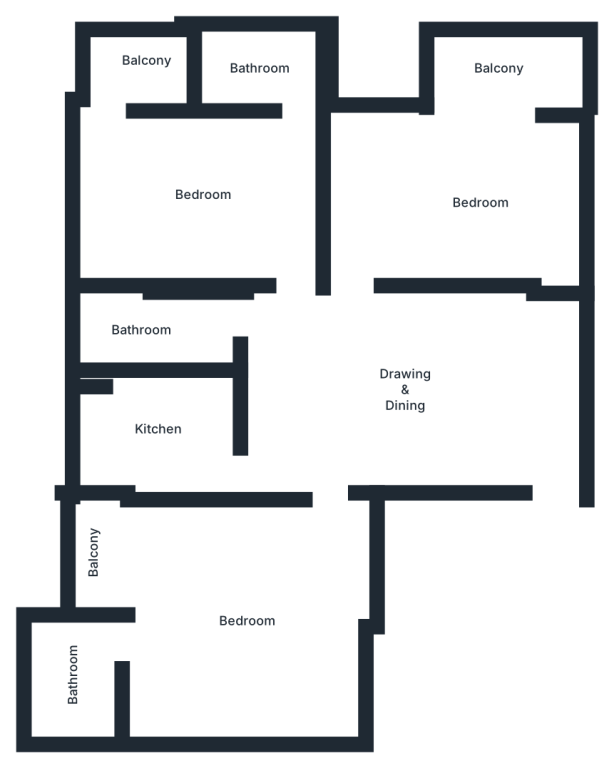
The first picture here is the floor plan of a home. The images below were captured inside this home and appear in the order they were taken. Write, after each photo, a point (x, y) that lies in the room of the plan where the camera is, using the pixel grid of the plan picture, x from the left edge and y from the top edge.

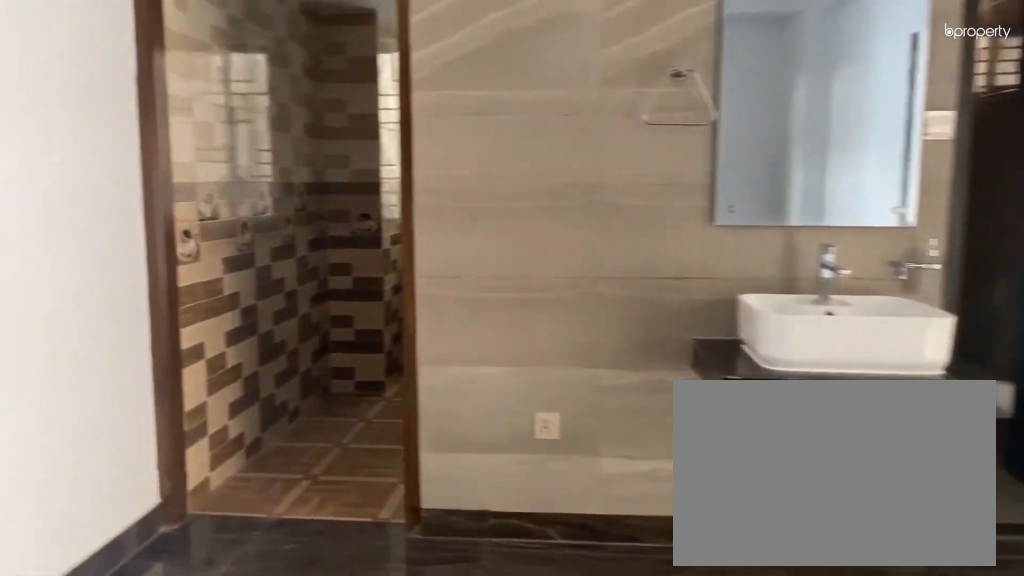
(407, 373)
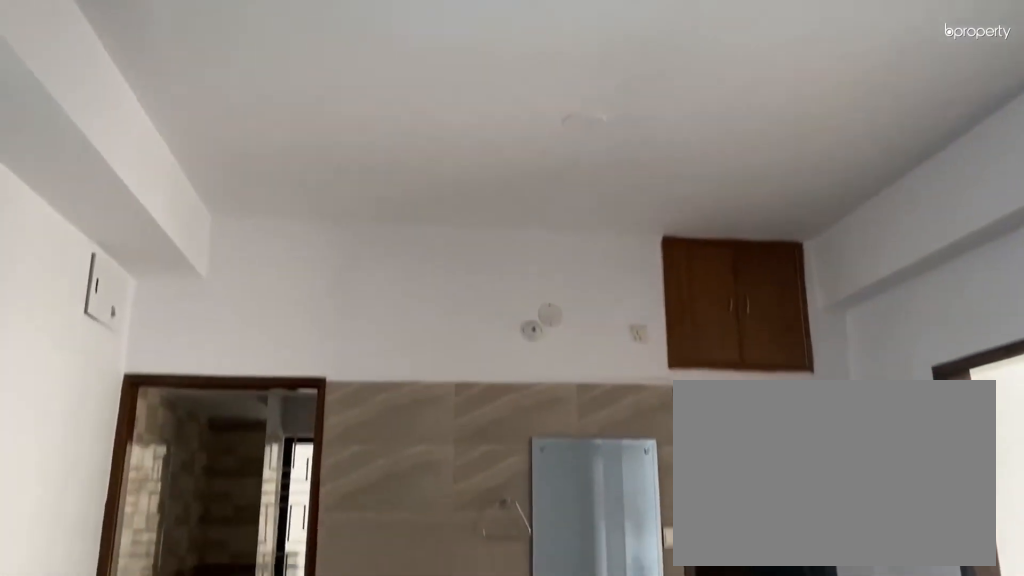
(407, 373)
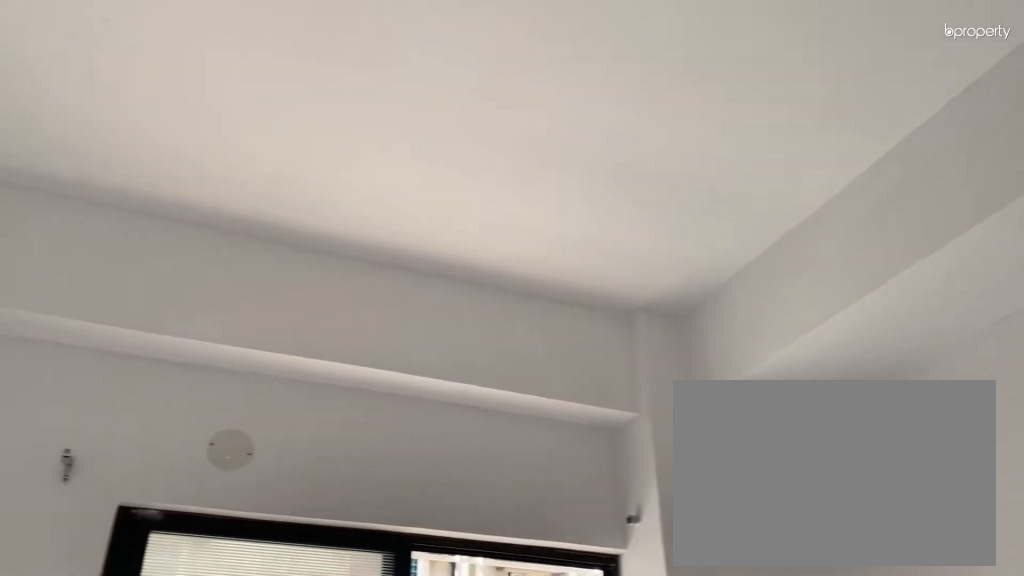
(485, 199)
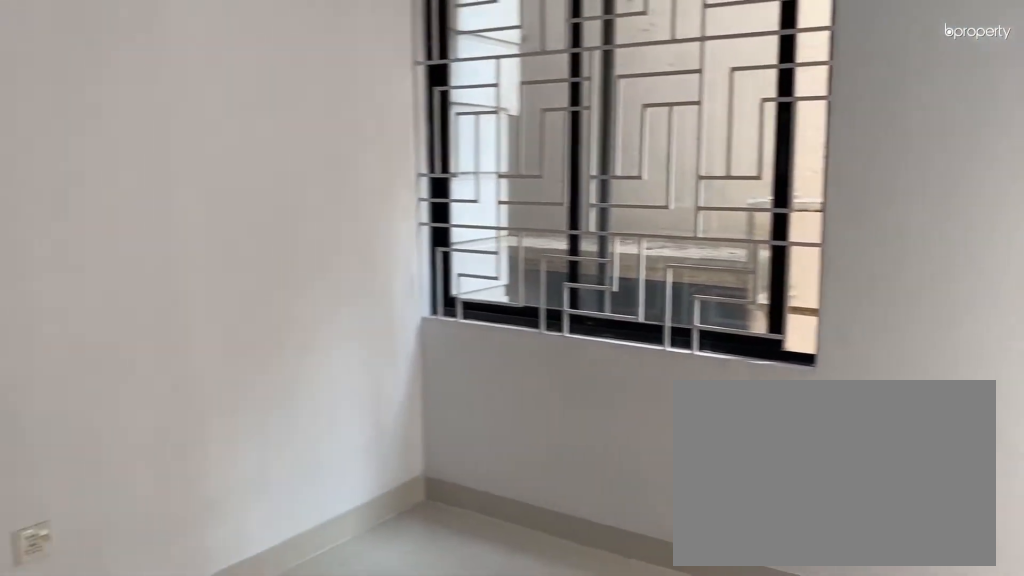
(210, 190)
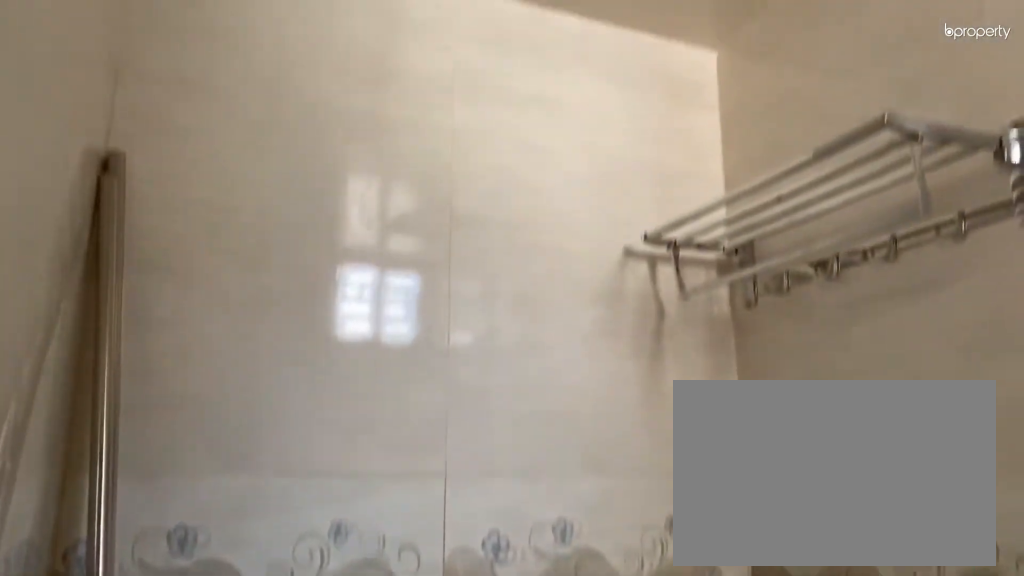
(259, 63)
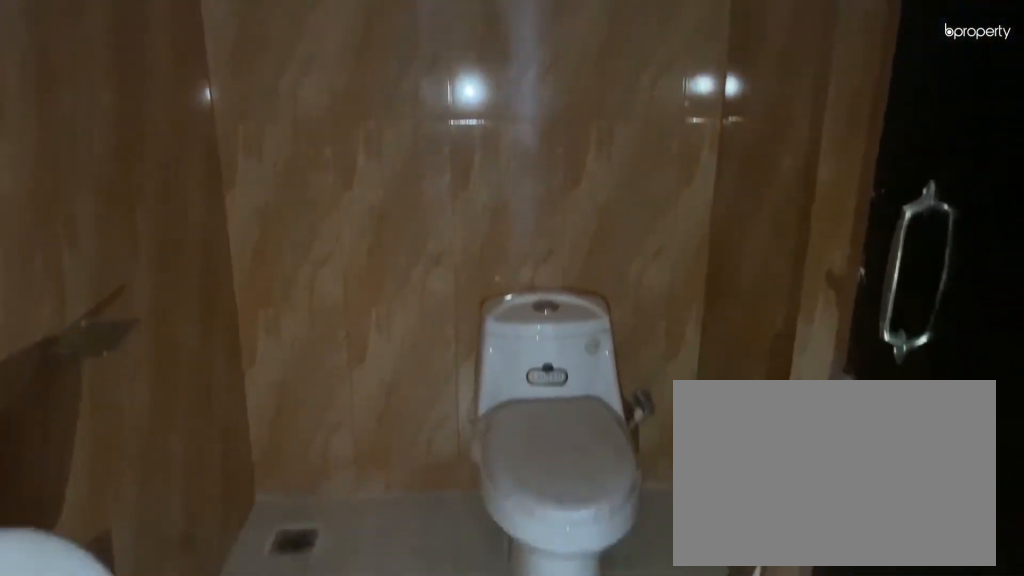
(157, 329)
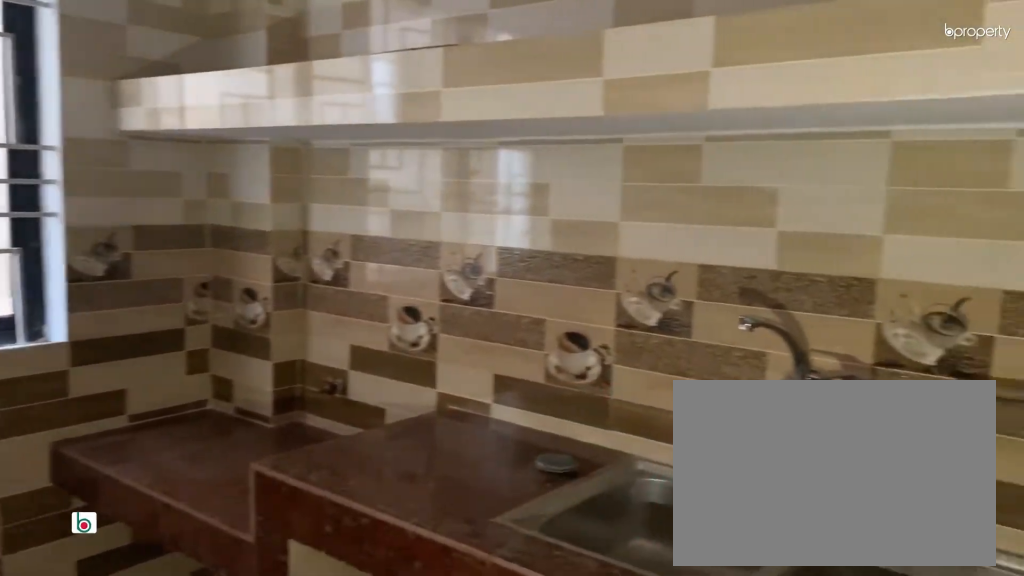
(157, 422)
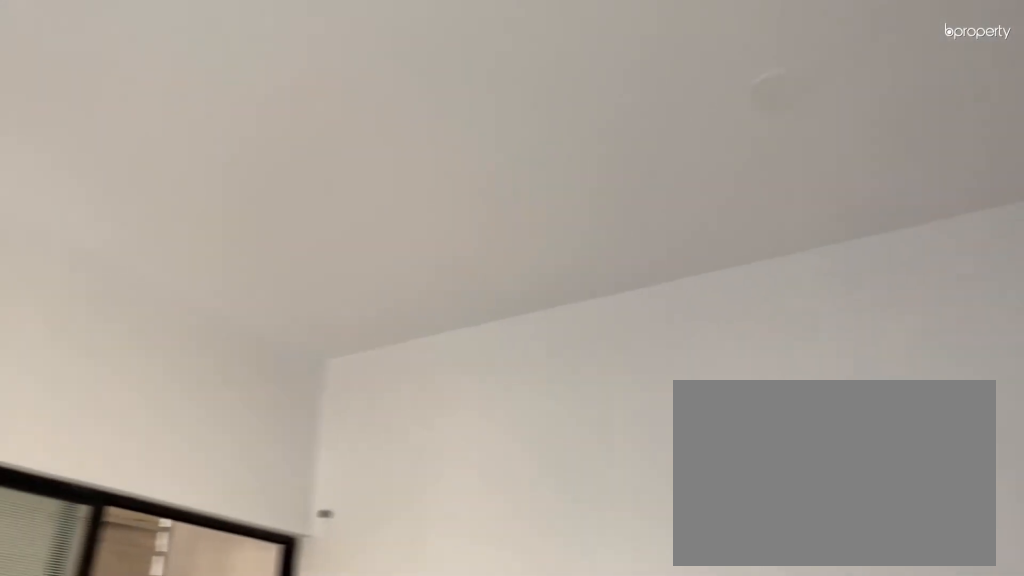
(249, 623)
